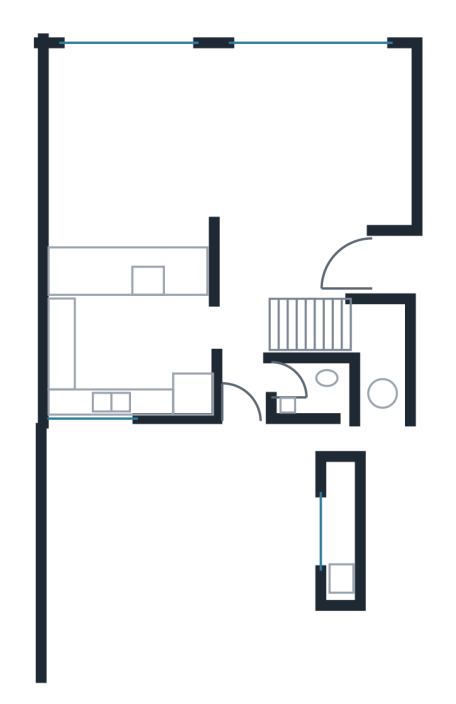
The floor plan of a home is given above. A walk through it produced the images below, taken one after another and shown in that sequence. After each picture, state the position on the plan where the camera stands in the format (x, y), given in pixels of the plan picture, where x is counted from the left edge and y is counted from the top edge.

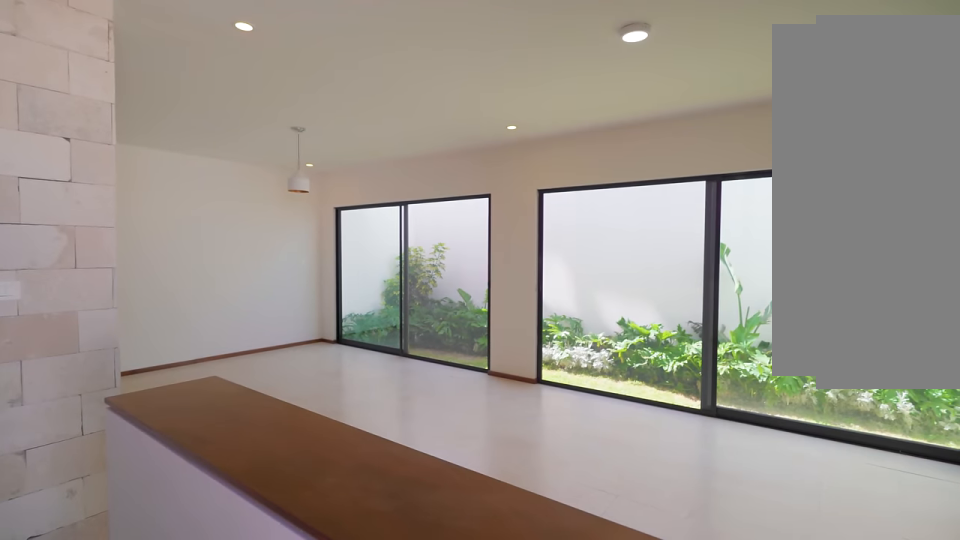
(340, 271)
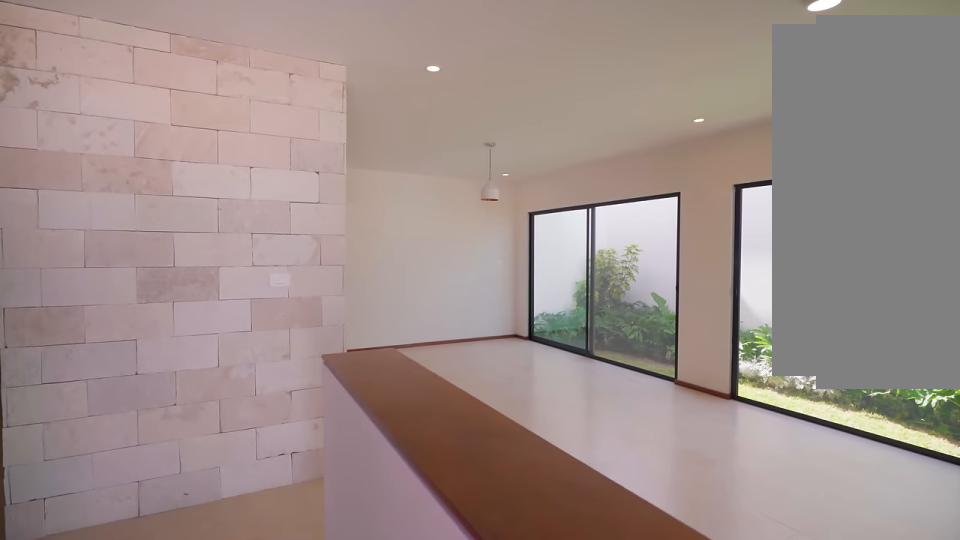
(340, 271)
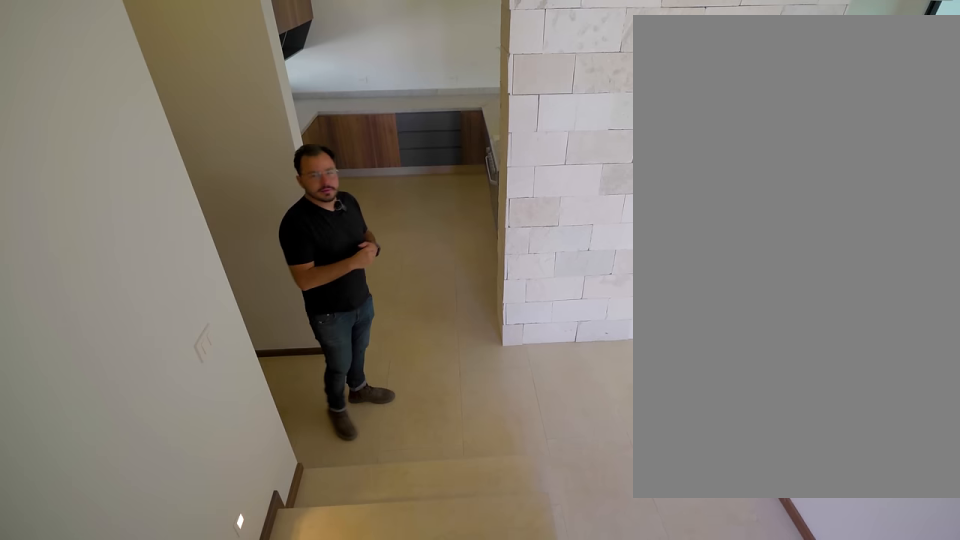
(287, 325)
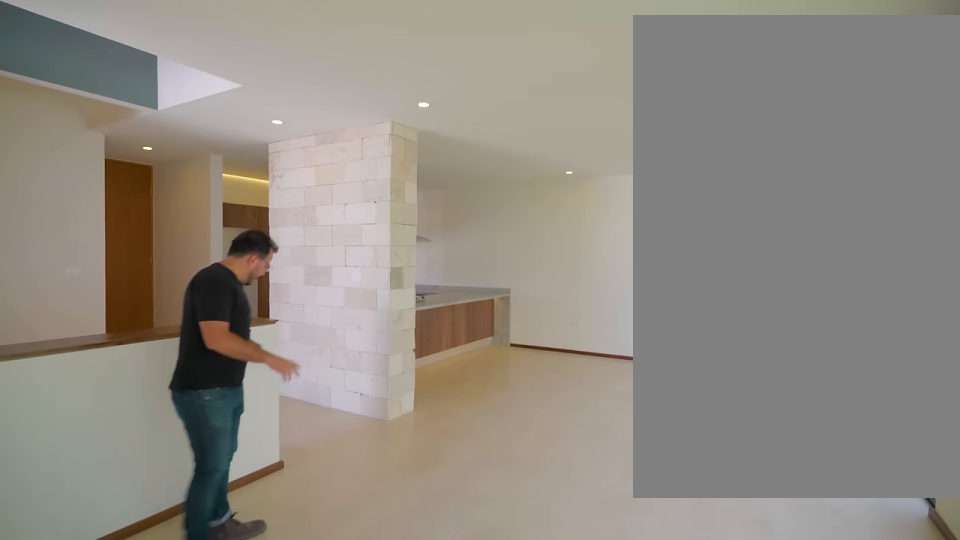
(393, 143)
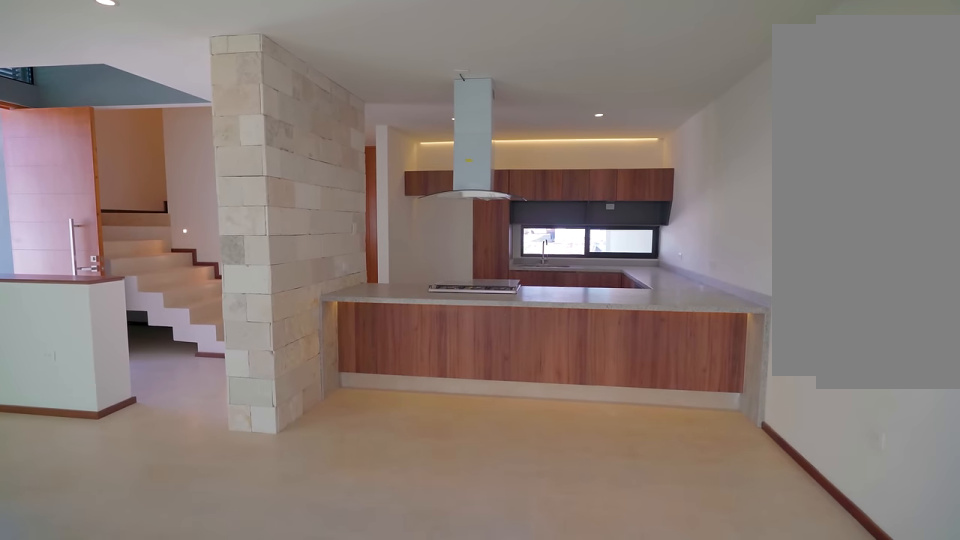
(226, 118)
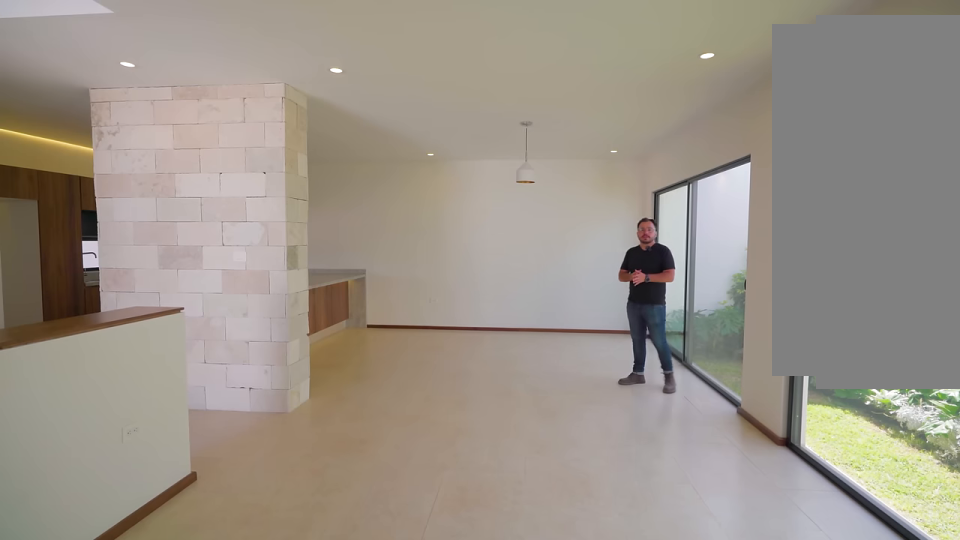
(305, 159)
